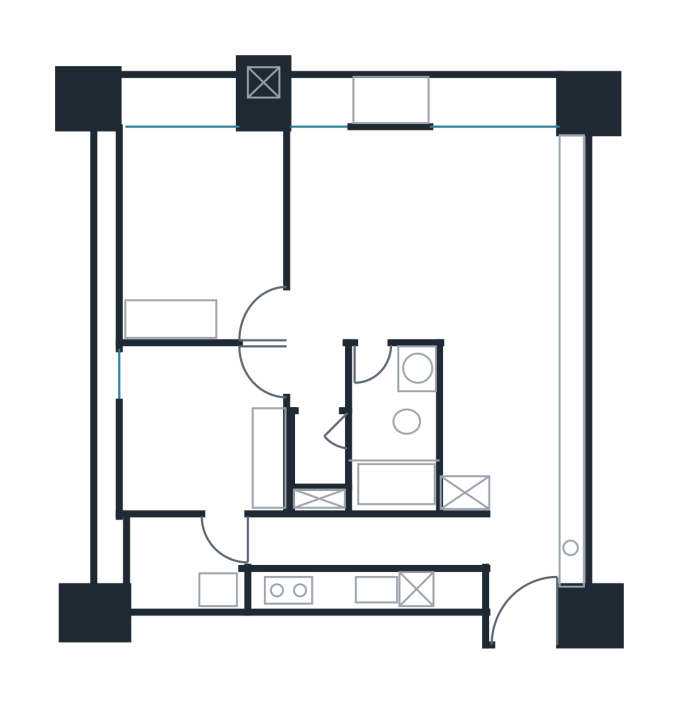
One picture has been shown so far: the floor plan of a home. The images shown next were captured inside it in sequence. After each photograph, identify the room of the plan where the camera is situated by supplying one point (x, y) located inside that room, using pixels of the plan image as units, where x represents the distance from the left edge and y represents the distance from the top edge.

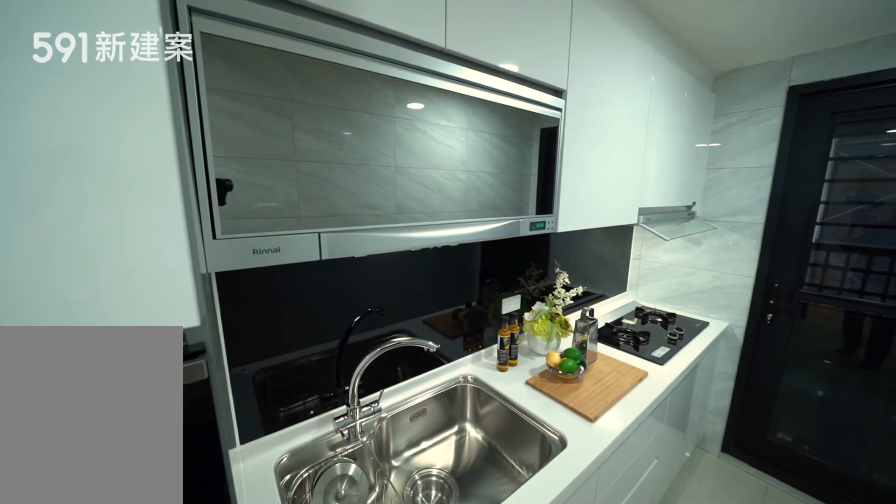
(360, 556)
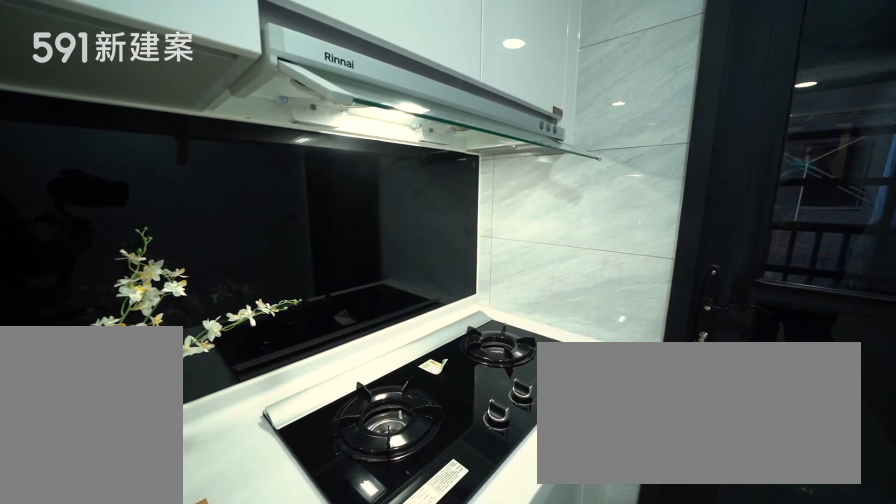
(360, 556)
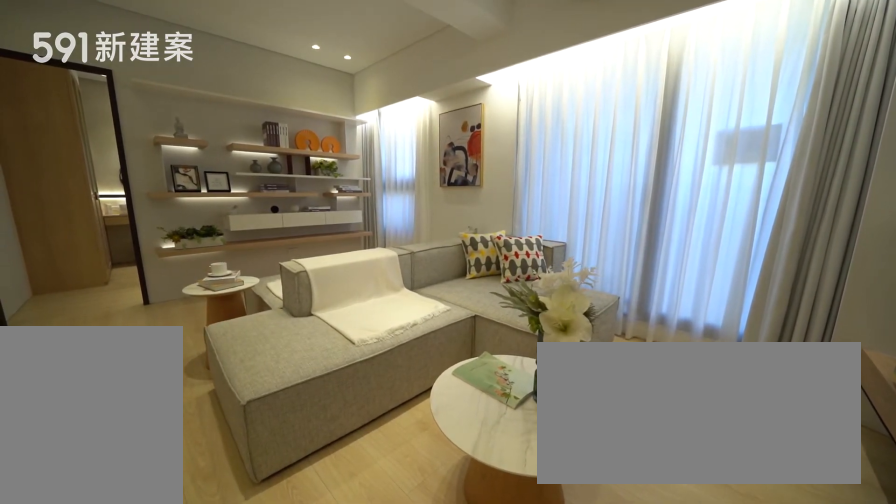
(493, 205)
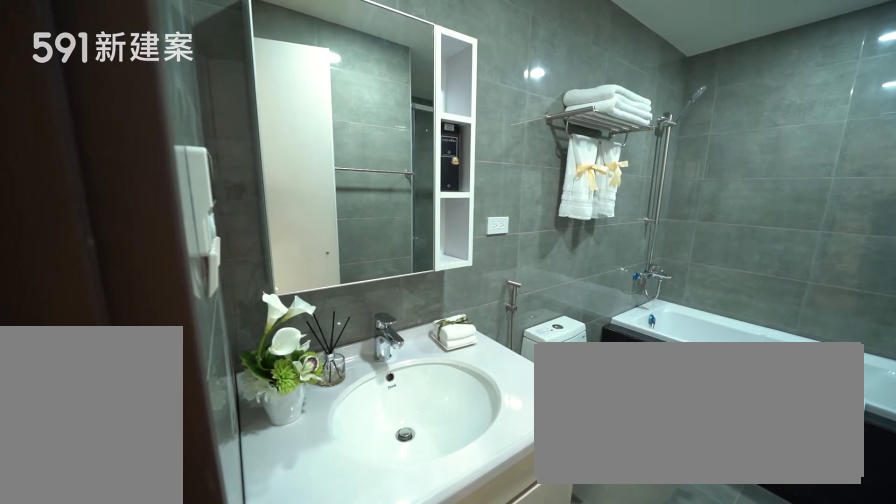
(389, 429)
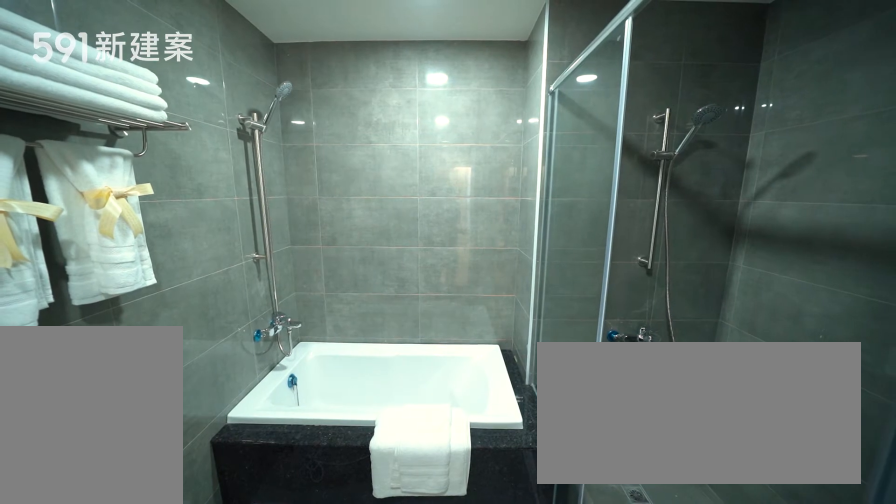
(389, 429)
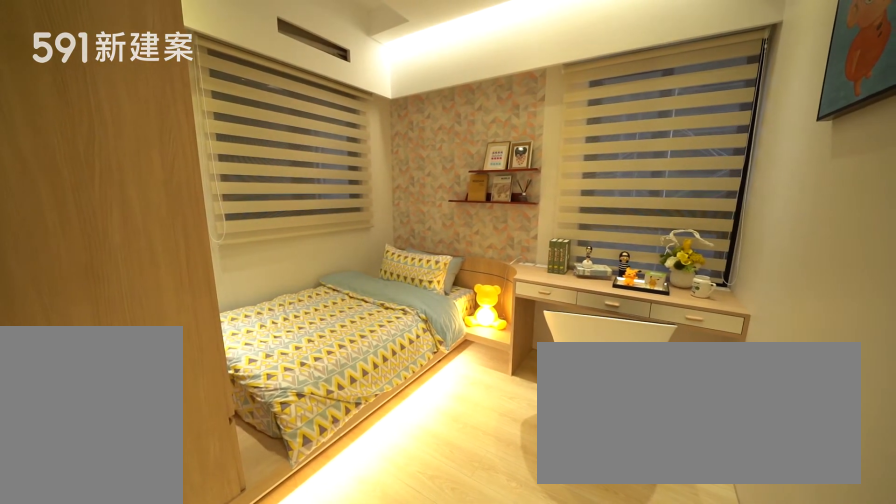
(206, 429)
